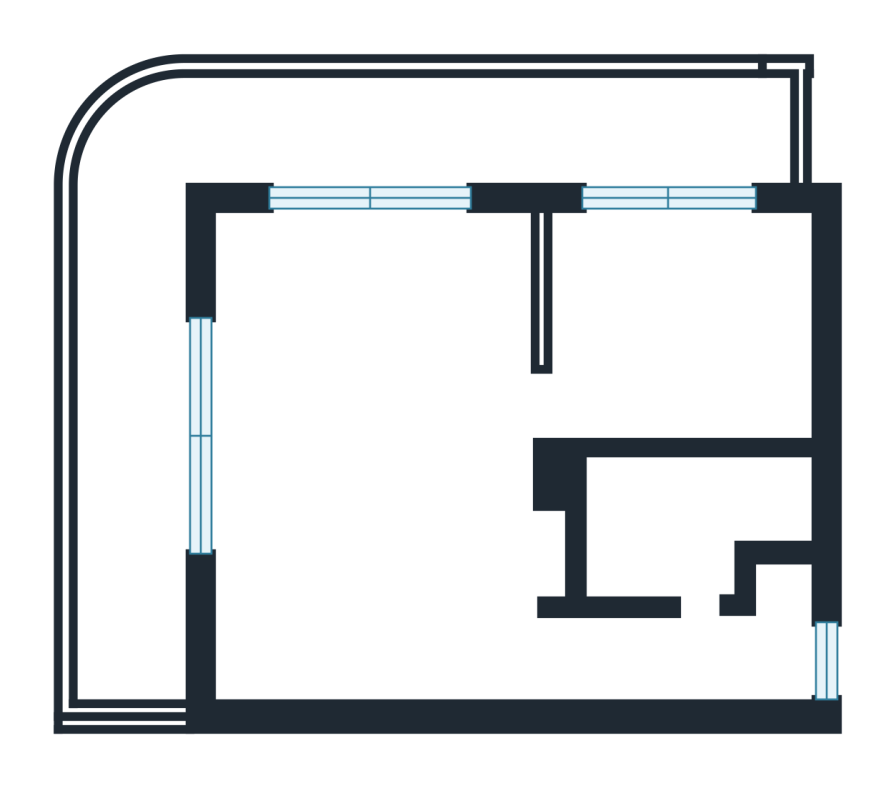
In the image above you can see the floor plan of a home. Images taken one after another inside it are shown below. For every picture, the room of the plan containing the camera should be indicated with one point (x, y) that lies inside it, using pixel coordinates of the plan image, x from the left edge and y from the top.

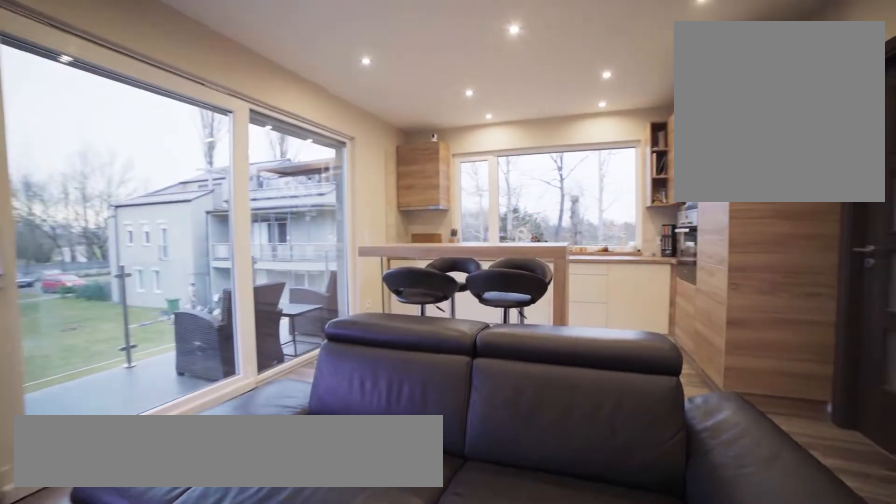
(379, 477)
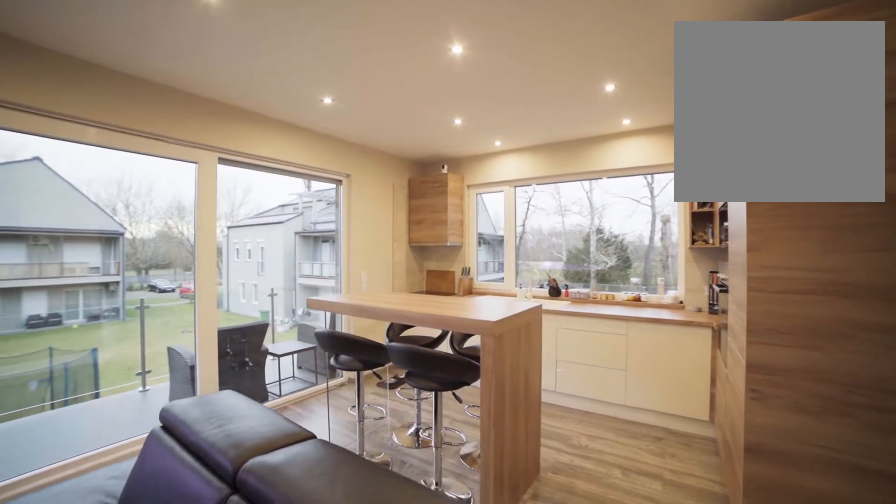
(381, 478)
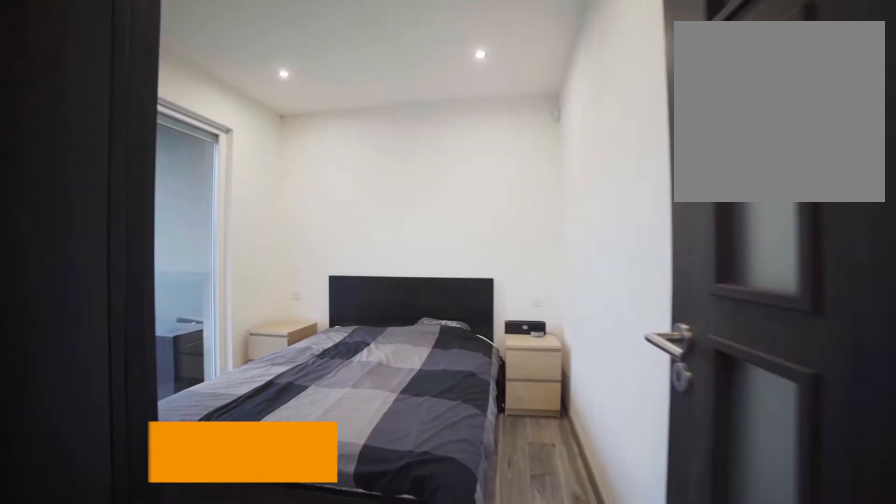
(693, 335)
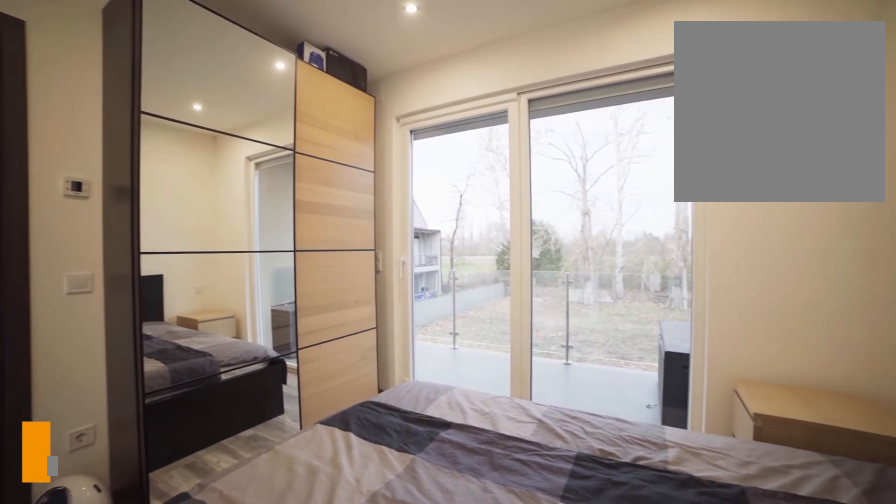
(693, 335)
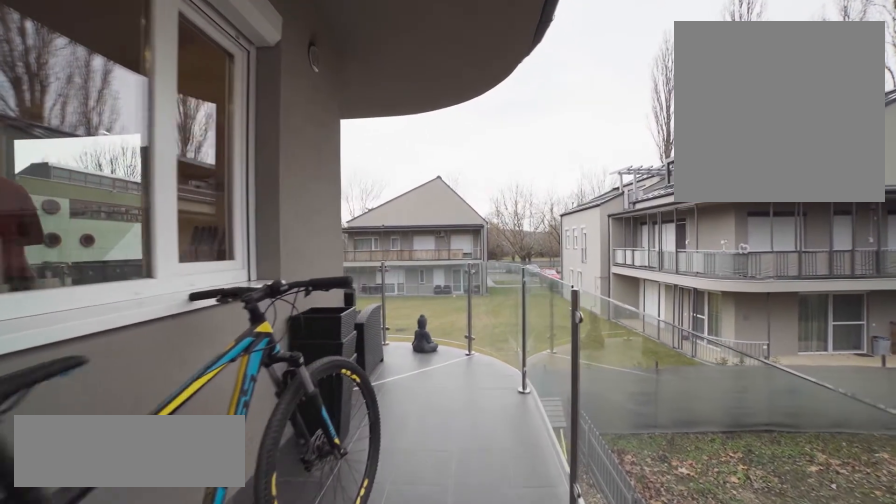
(372, 122)
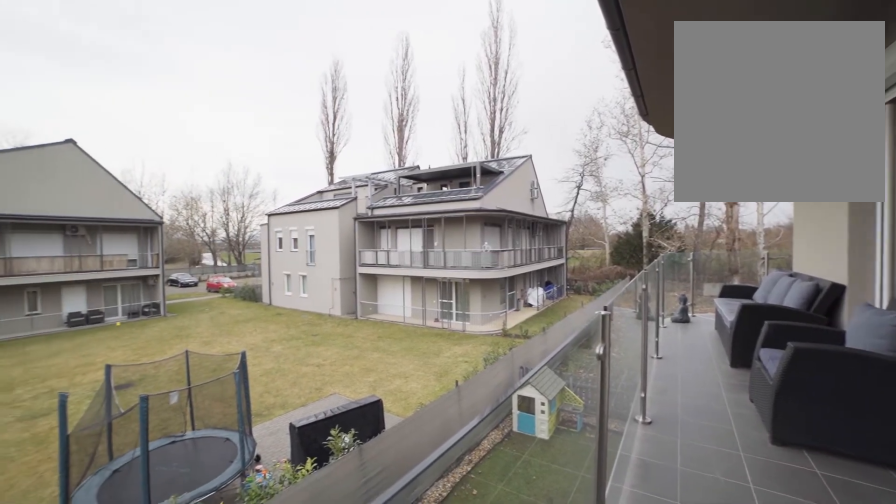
(137, 443)
